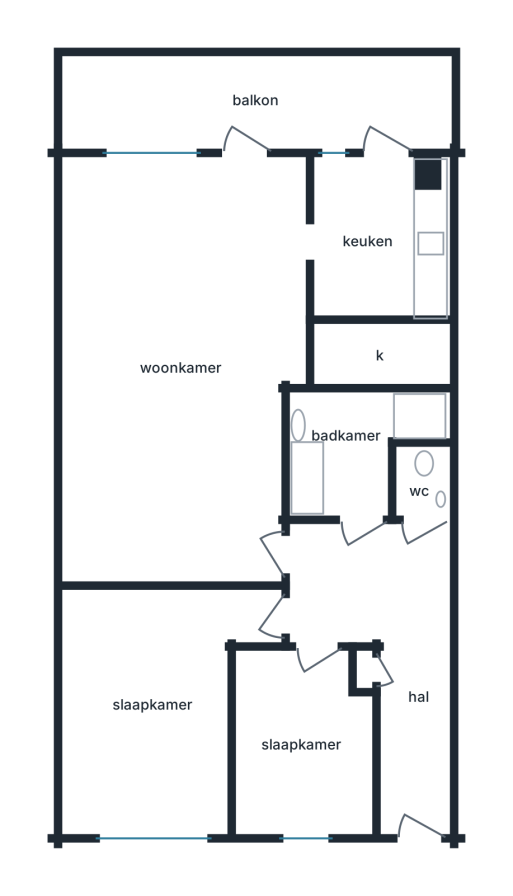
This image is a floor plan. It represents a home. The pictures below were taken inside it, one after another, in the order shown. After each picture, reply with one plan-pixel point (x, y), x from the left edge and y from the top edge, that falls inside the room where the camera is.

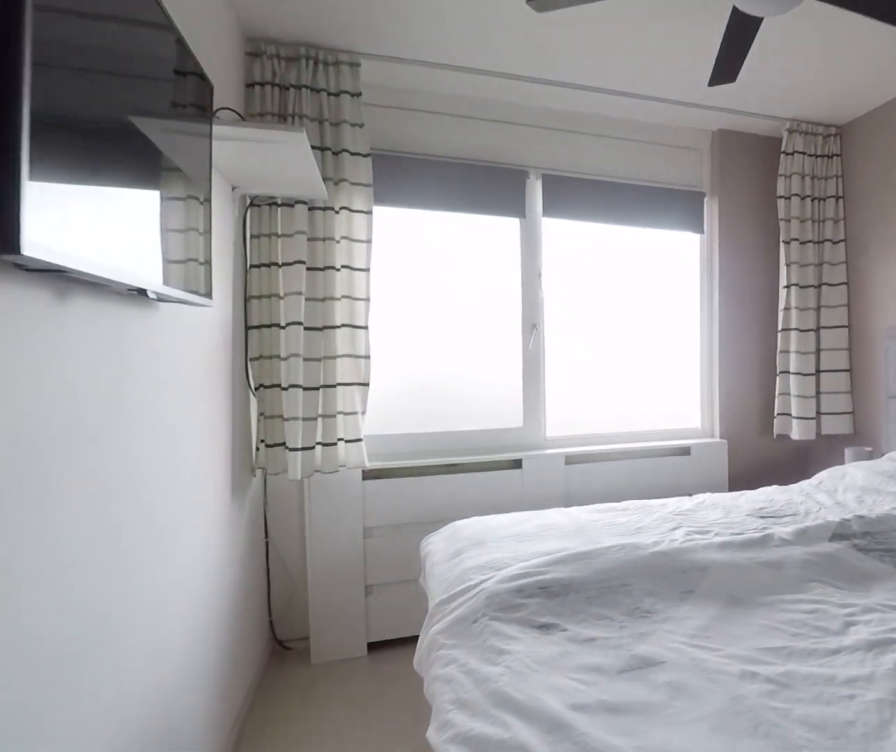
(154, 707)
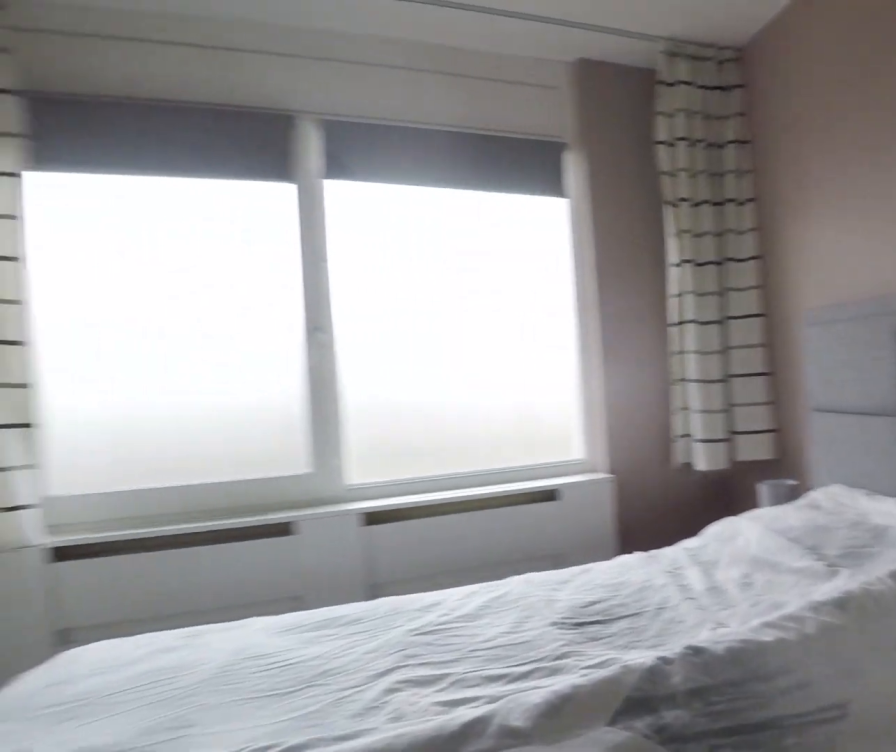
(154, 707)
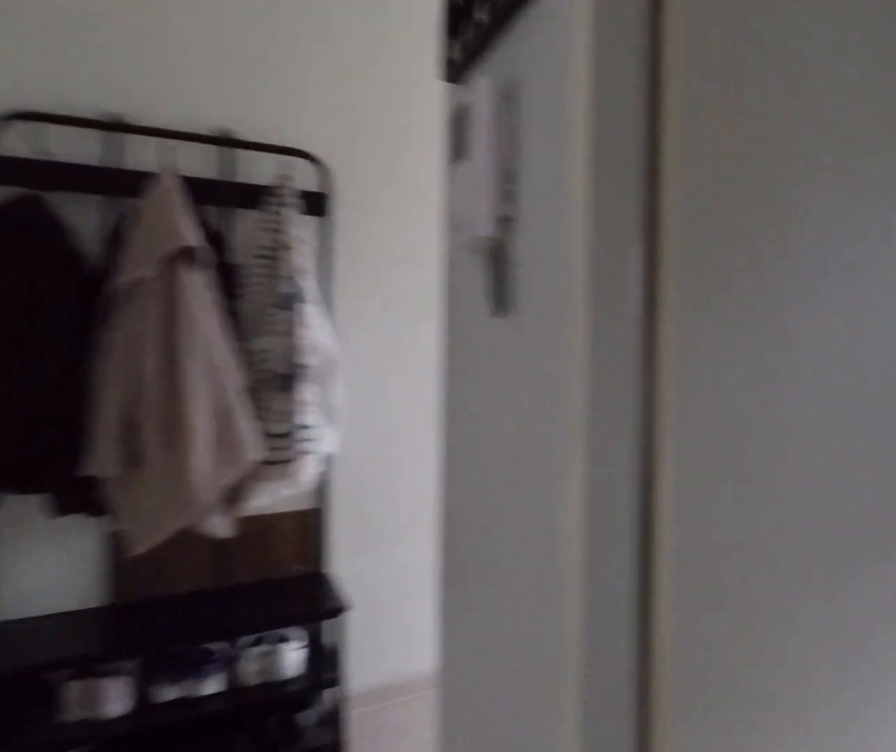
(385, 643)
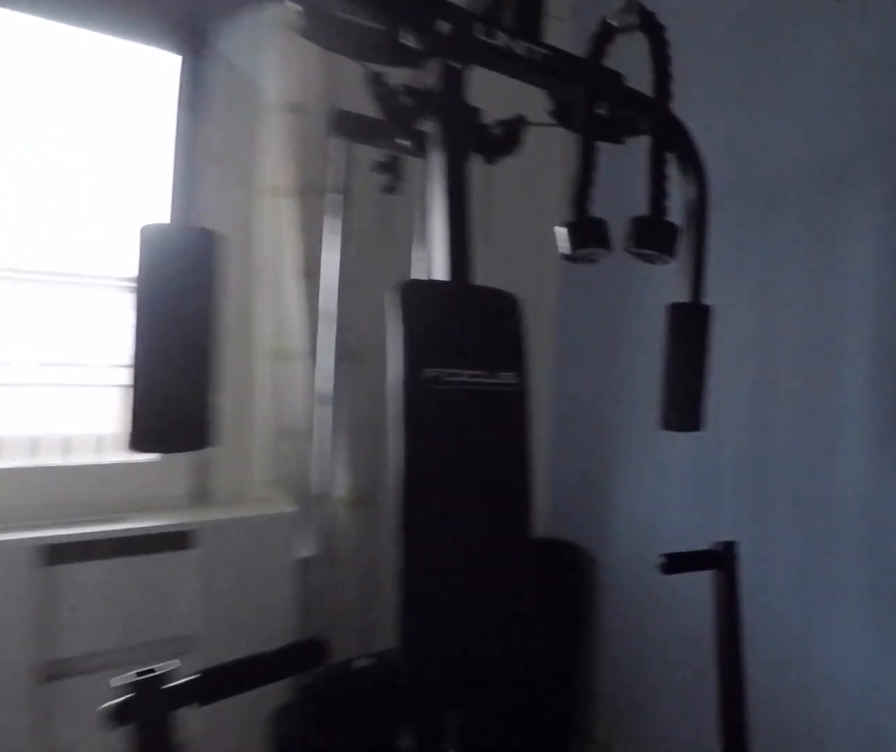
(301, 743)
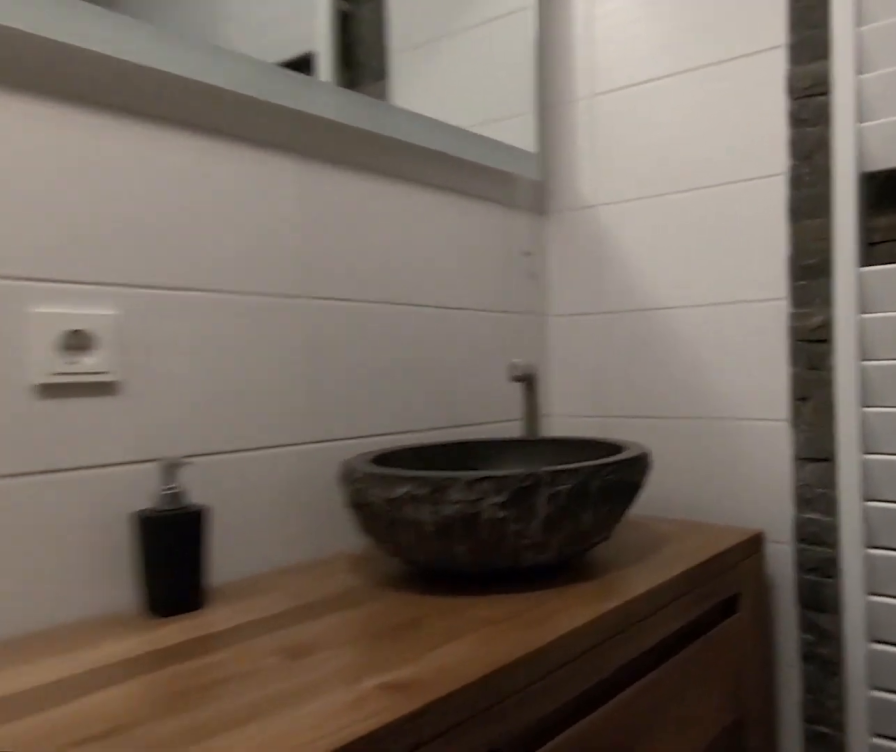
(350, 446)
